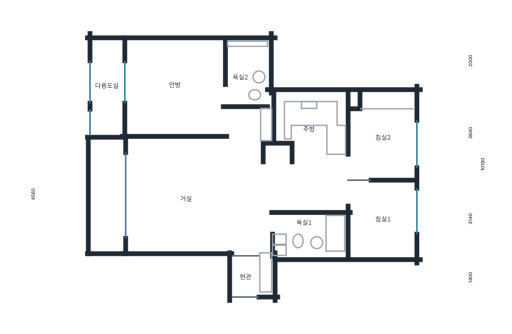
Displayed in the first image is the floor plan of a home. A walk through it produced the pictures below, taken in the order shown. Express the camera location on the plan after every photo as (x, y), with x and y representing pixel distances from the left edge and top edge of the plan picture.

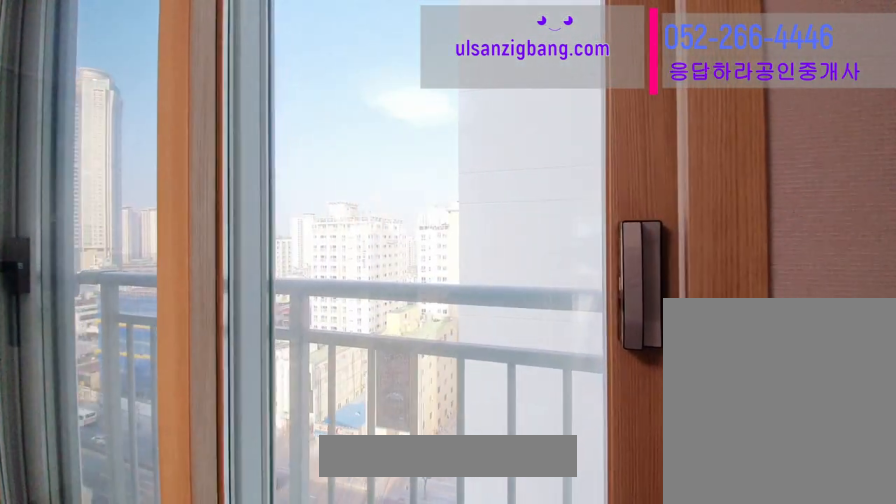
(391, 142)
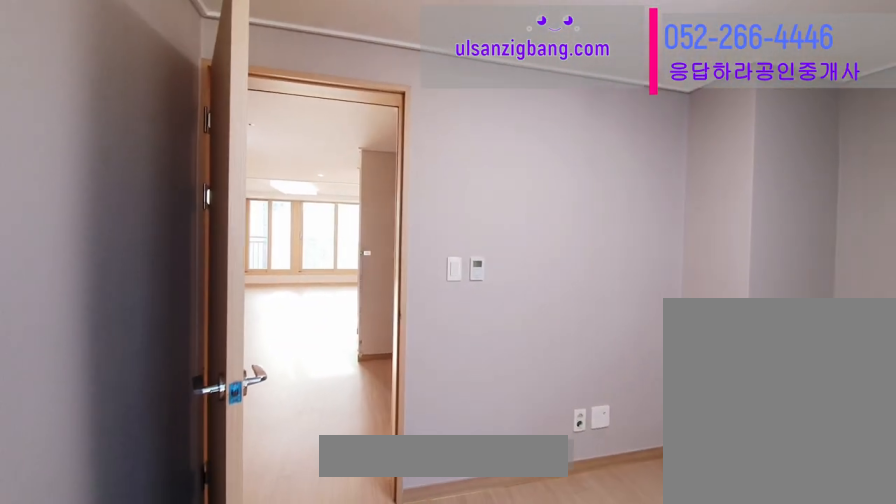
(391, 142)
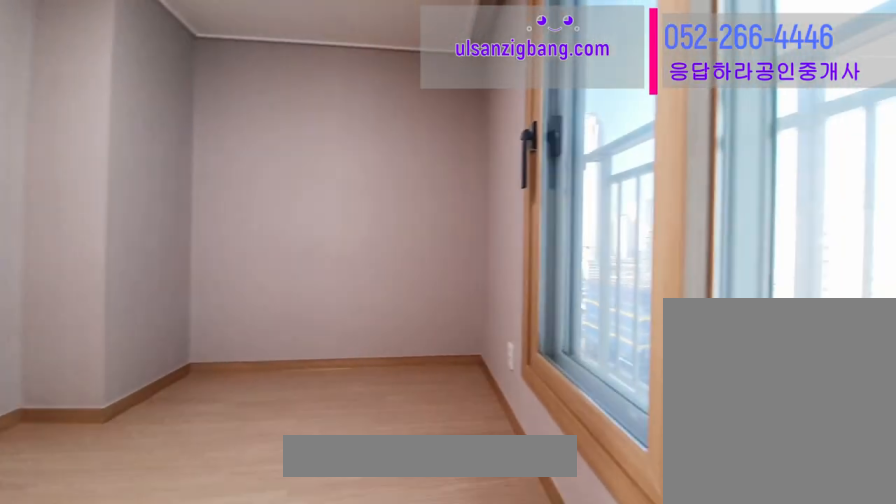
(392, 142)
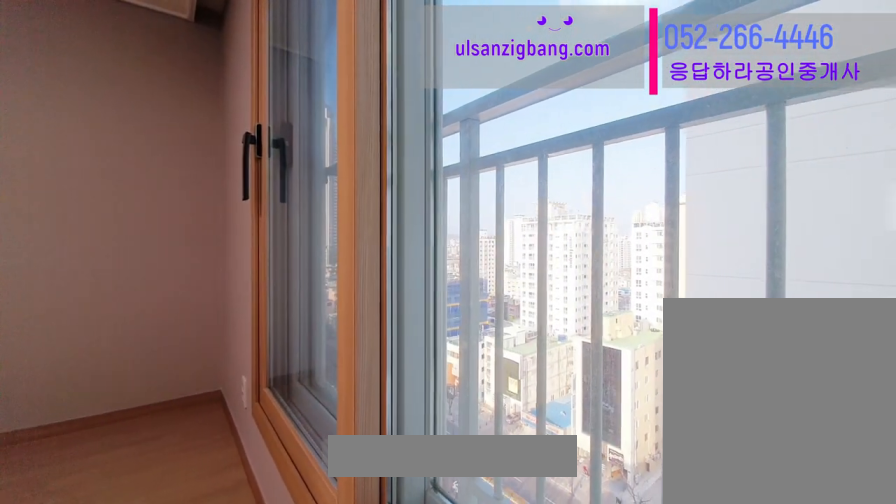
(392, 141)
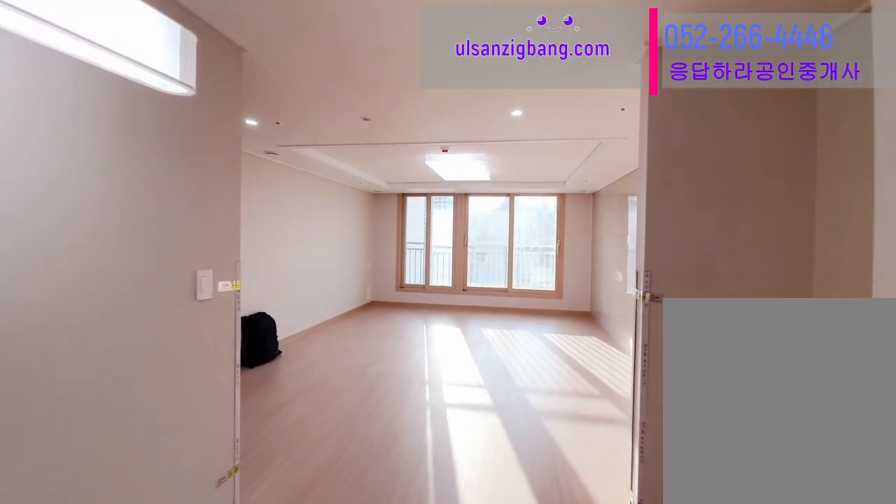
(272, 178)
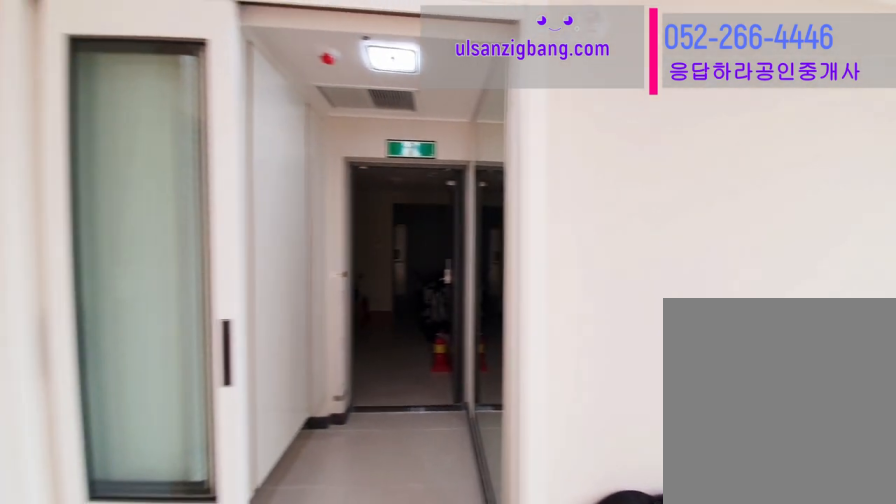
(229, 205)
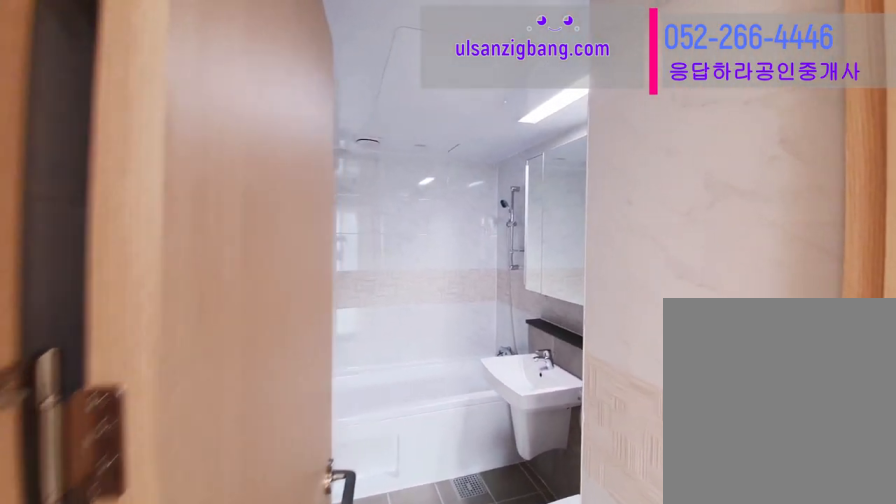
(229, 204)
